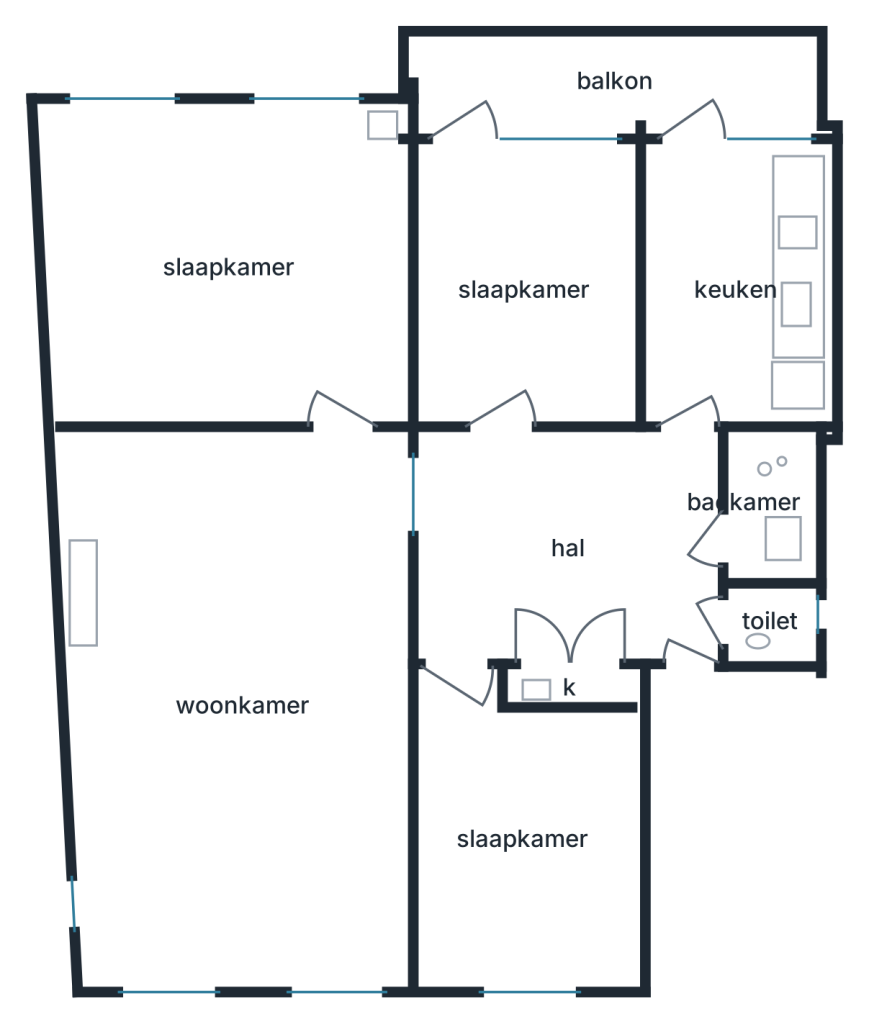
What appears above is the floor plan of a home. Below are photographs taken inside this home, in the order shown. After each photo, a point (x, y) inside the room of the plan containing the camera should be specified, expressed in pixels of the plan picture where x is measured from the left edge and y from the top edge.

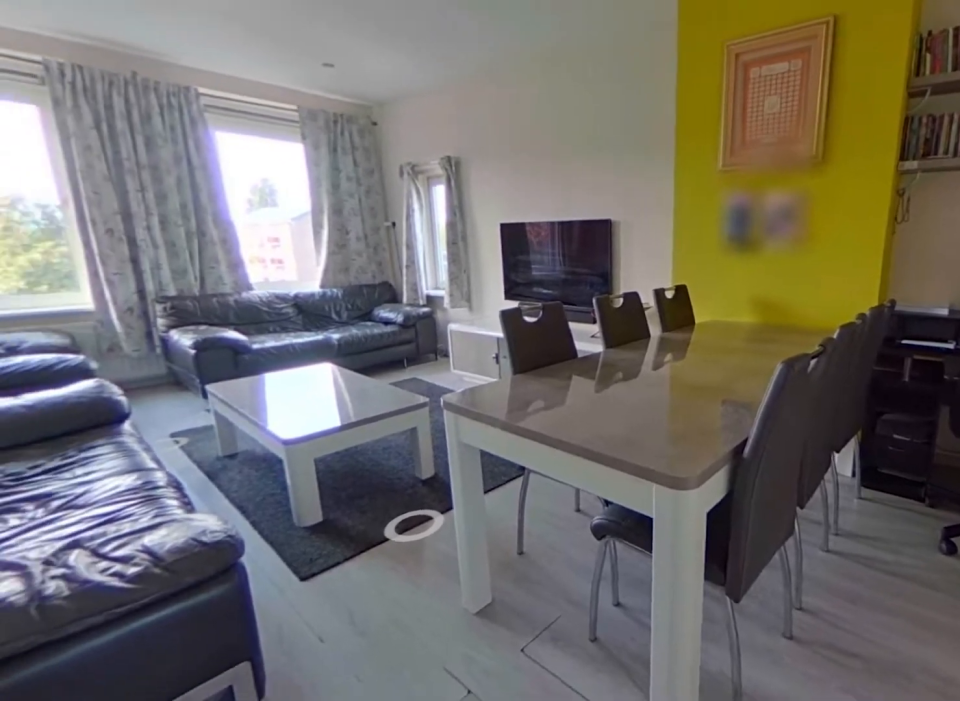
(244, 706)
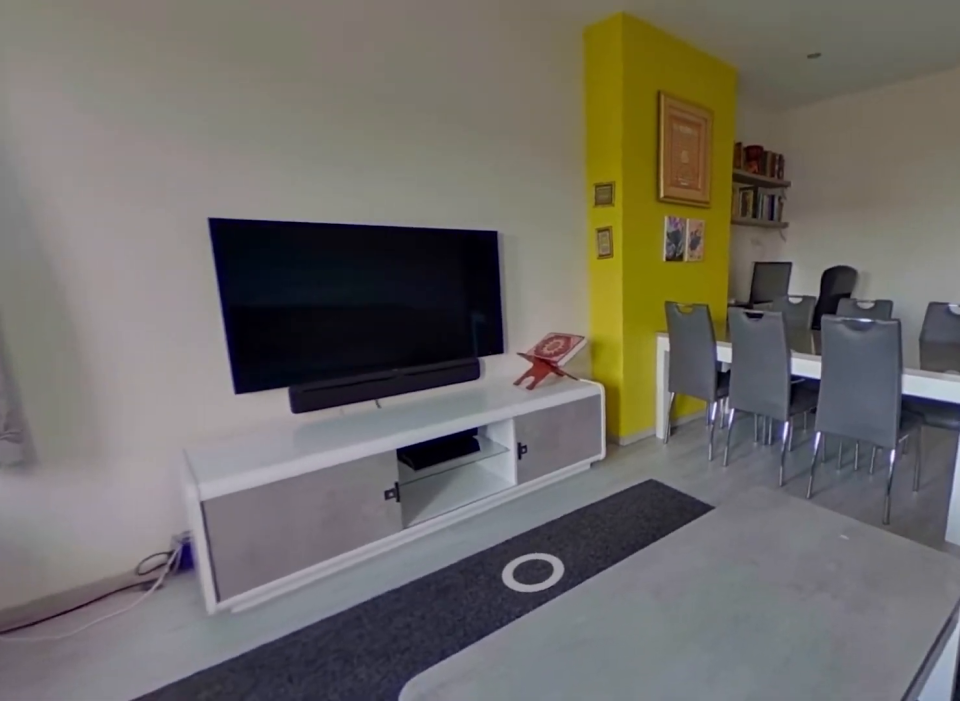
(244, 706)
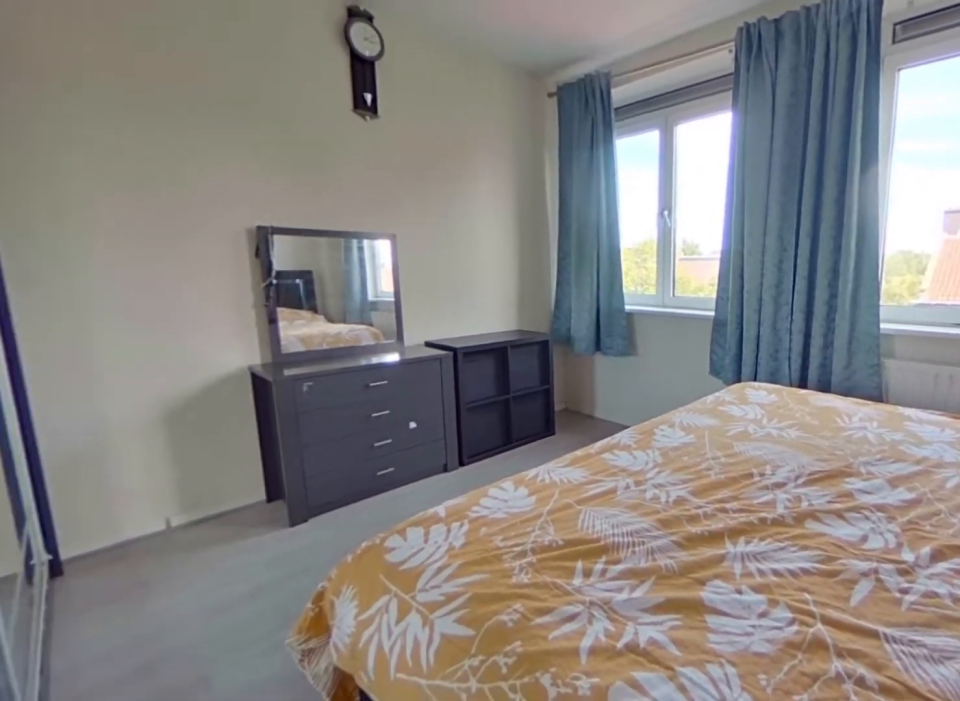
(227, 266)
